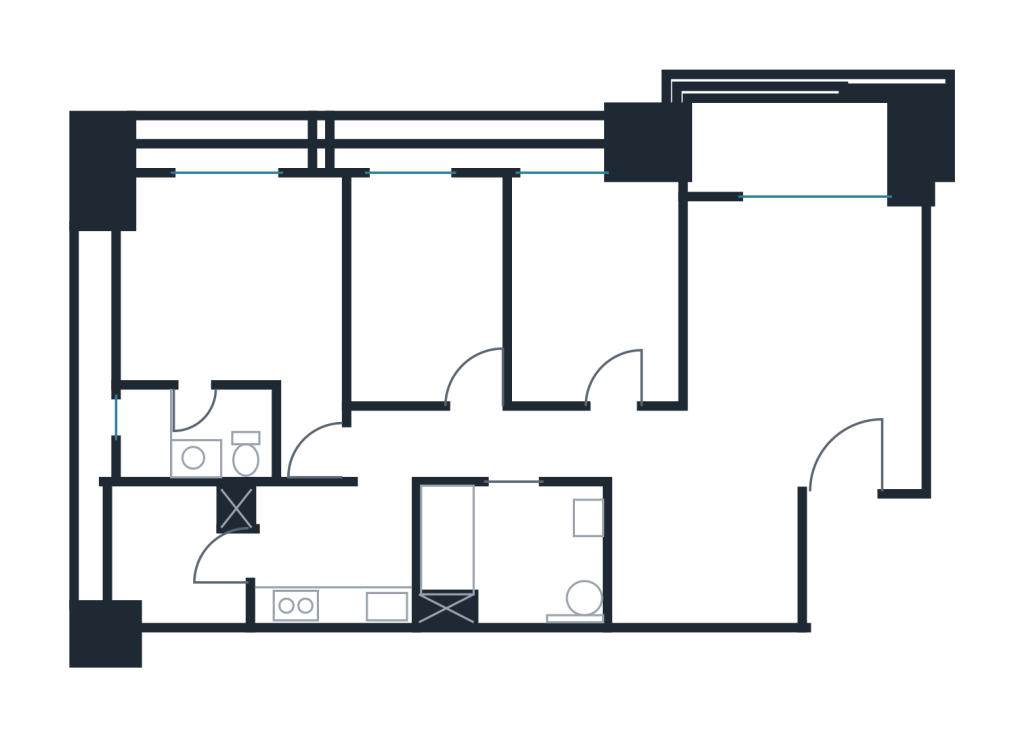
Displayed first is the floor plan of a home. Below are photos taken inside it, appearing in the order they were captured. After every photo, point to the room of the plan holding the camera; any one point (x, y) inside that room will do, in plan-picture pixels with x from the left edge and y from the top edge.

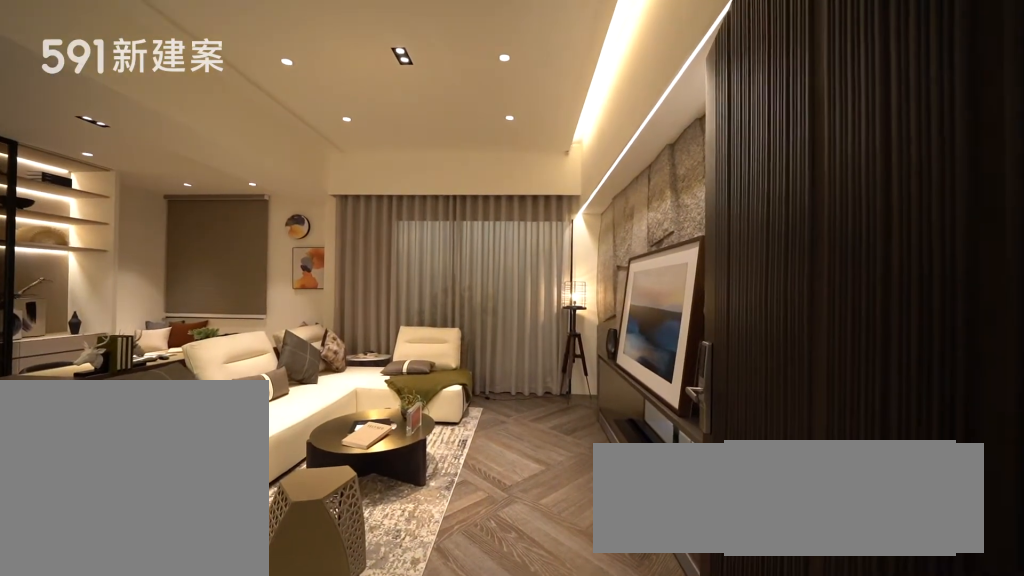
(846, 450)
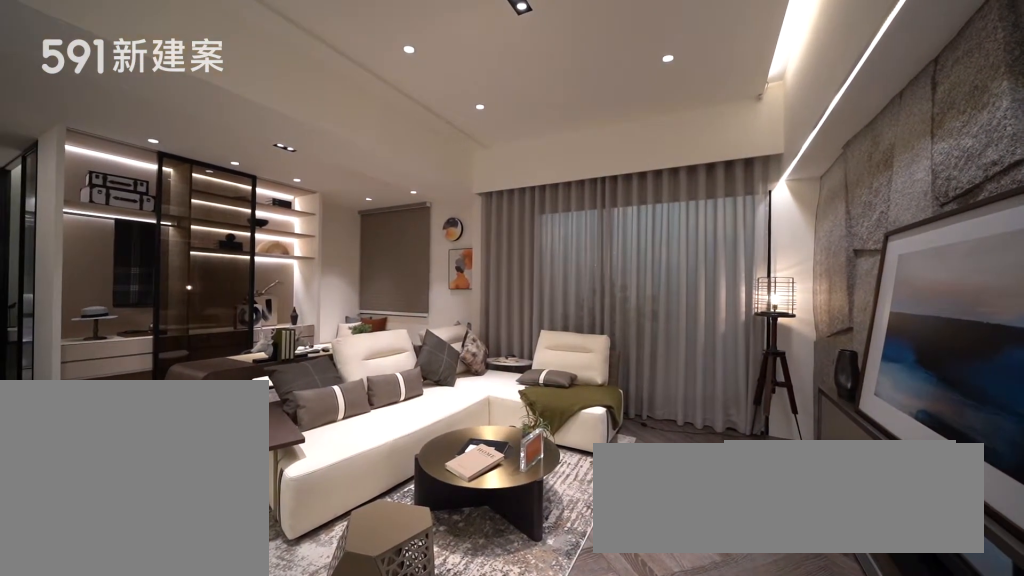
(801, 304)
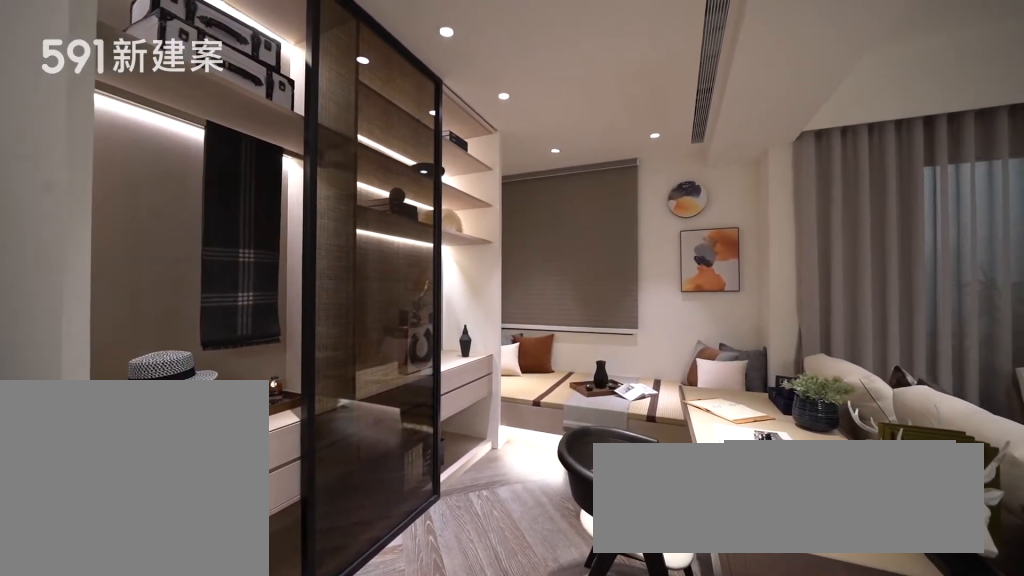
(595, 283)
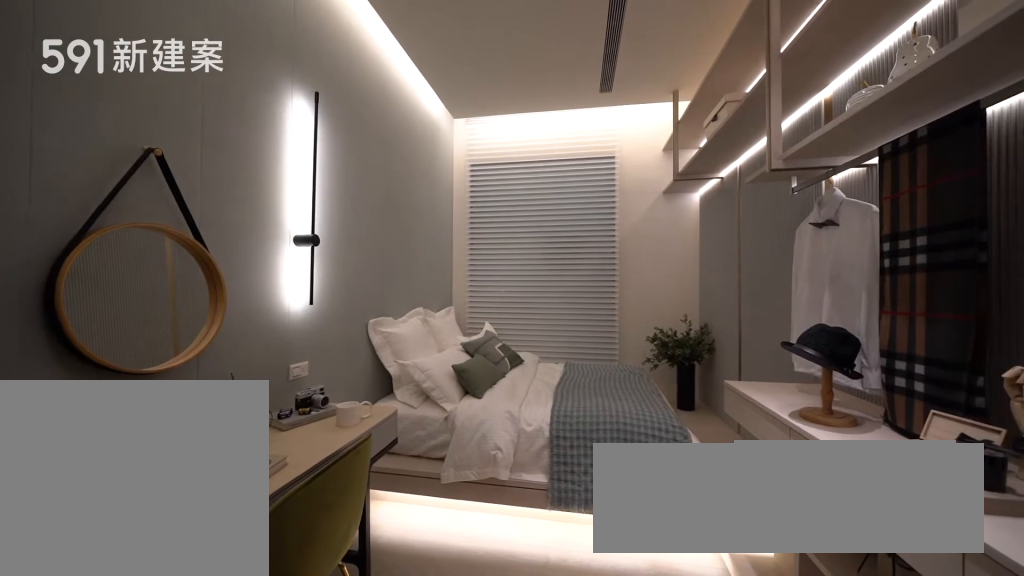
(427, 285)
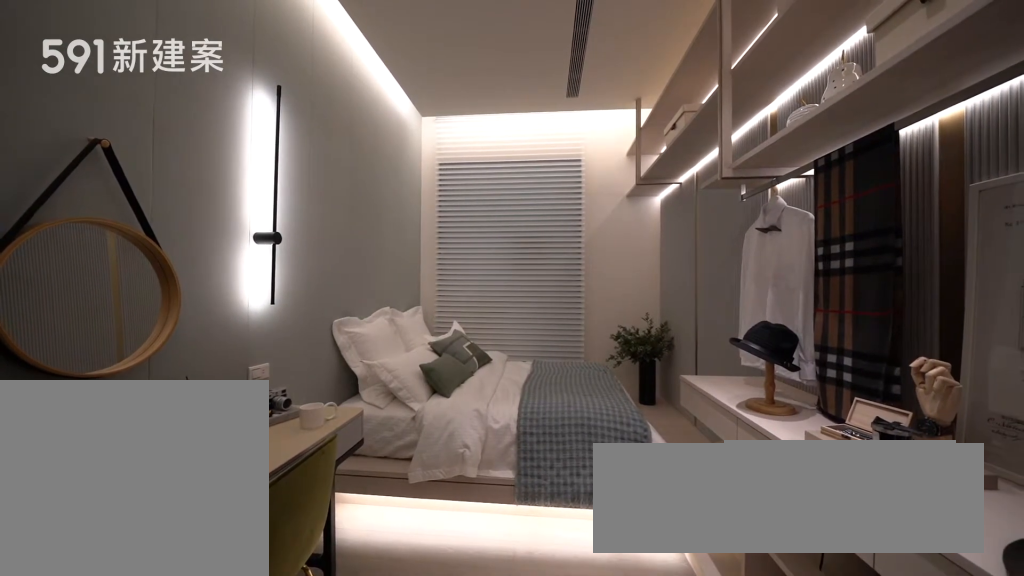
(427, 285)
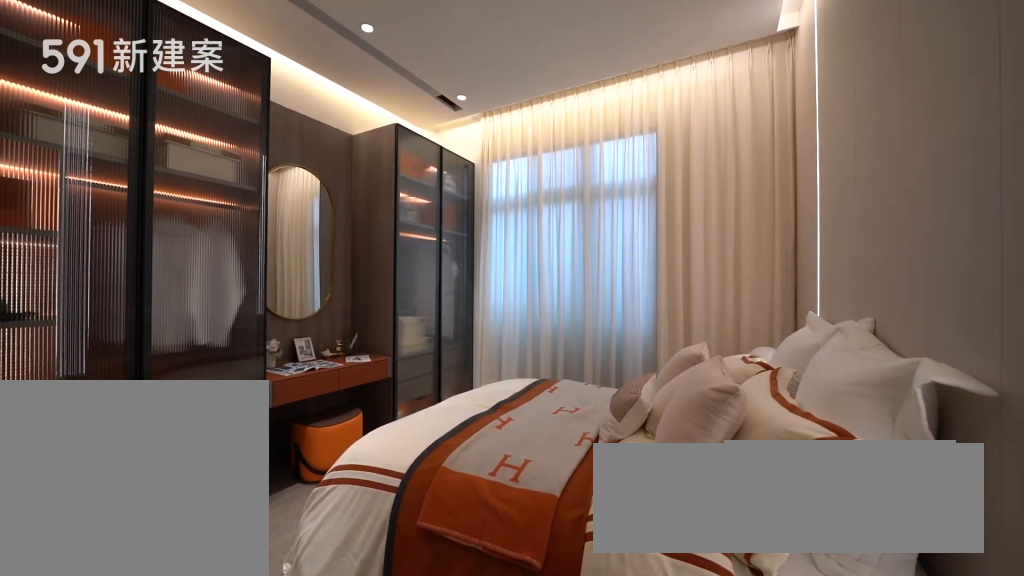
(242, 295)
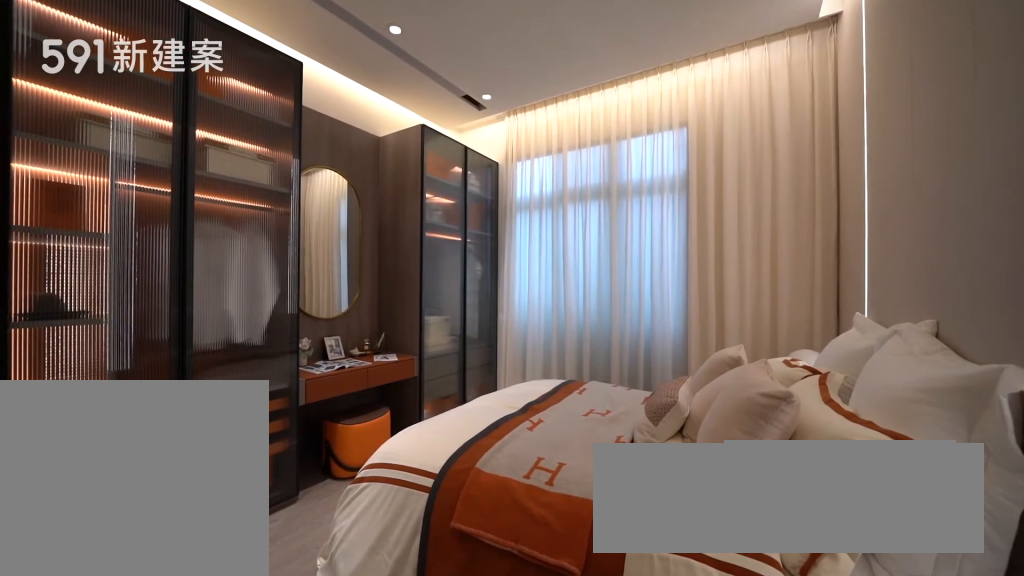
(242, 295)
